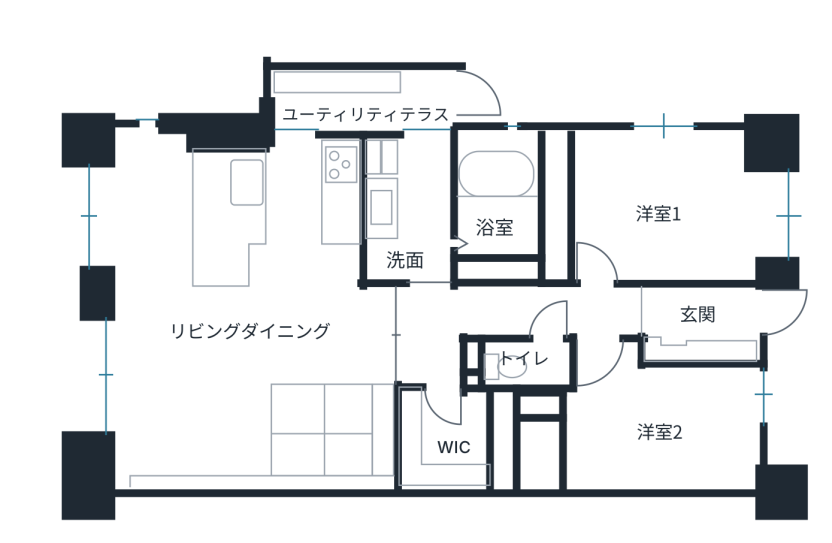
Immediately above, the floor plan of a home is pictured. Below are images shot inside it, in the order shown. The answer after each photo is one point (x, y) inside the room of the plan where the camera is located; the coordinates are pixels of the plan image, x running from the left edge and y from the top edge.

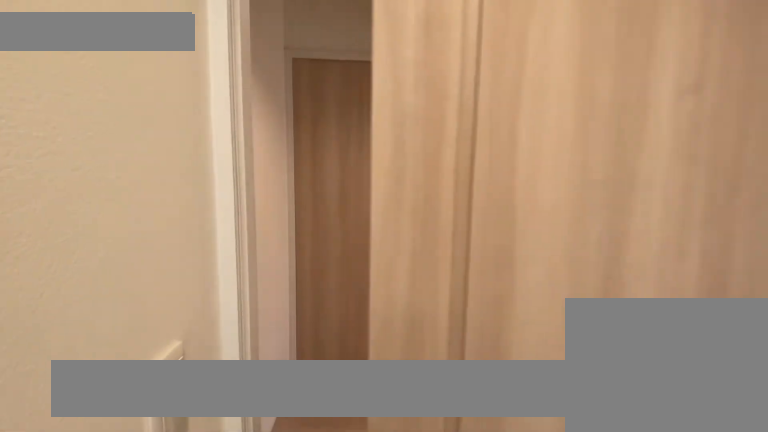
(417, 246)
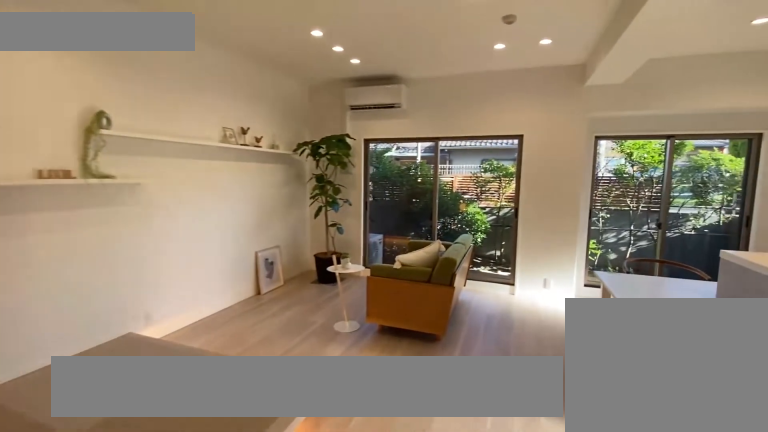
(366, 329)
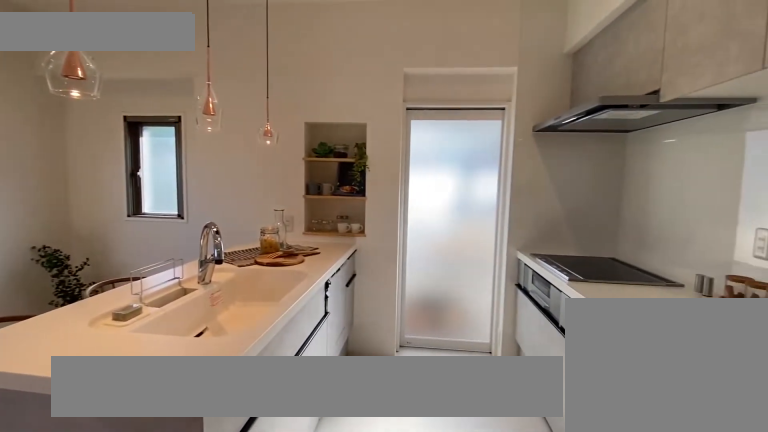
(366, 329)
